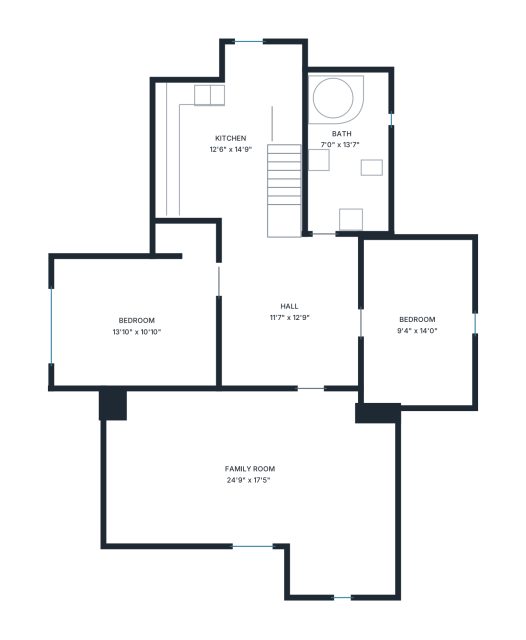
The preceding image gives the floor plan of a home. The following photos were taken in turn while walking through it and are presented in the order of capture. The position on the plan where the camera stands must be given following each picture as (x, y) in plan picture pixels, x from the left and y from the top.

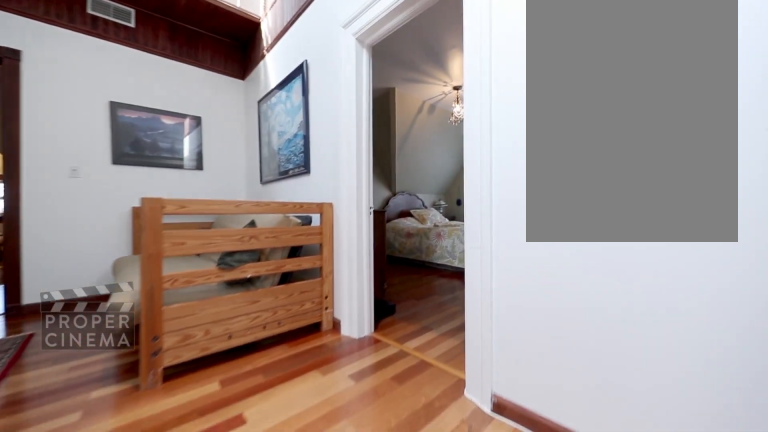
(252, 265)
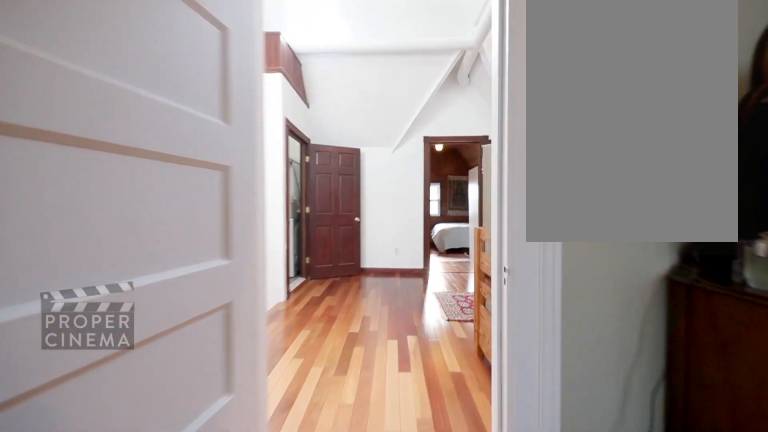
(198, 283)
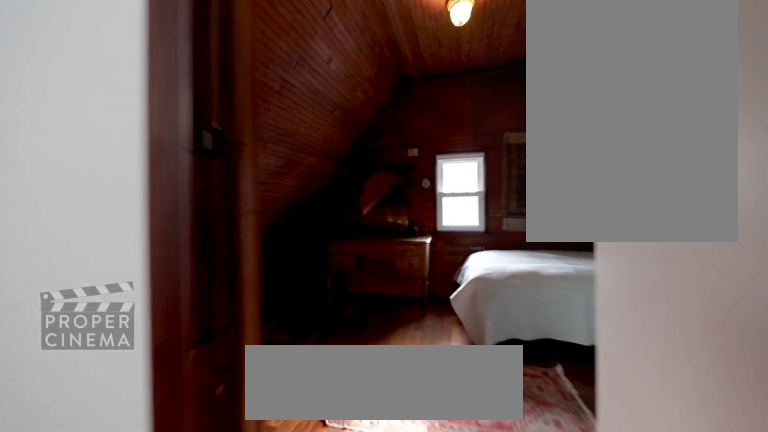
(358, 322)
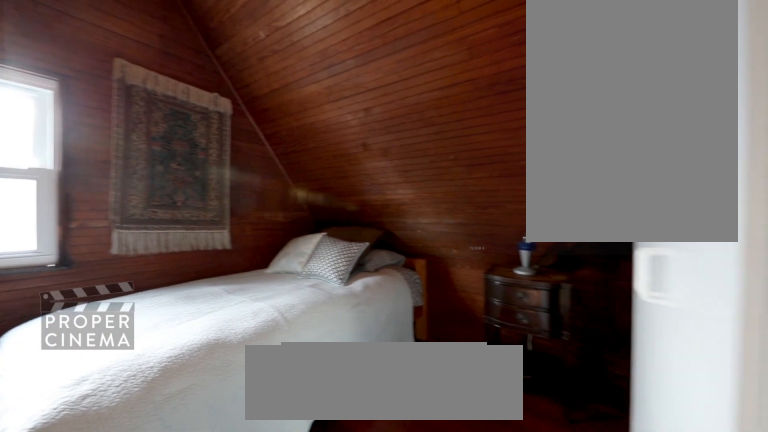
(382, 322)
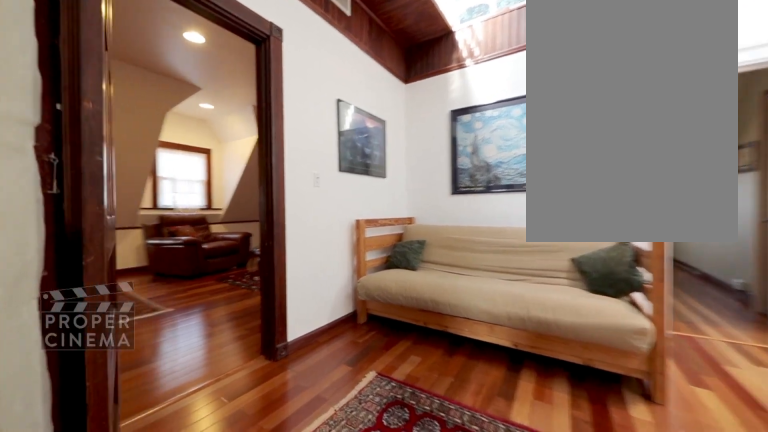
(319, 322)
